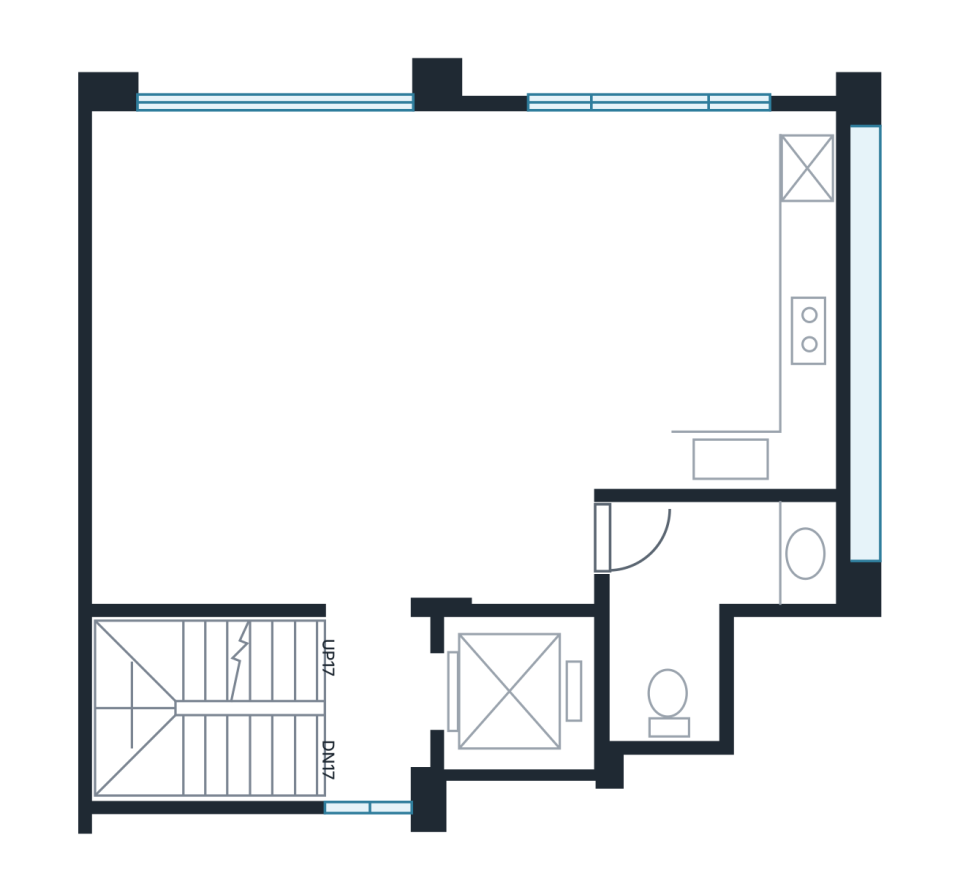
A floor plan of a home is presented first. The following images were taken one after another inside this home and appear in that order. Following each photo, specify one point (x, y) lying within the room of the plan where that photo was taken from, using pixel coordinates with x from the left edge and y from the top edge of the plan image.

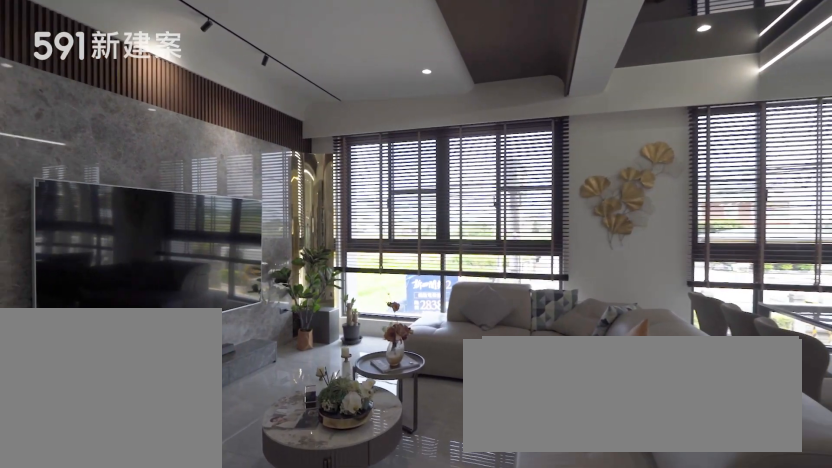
(341, 359)
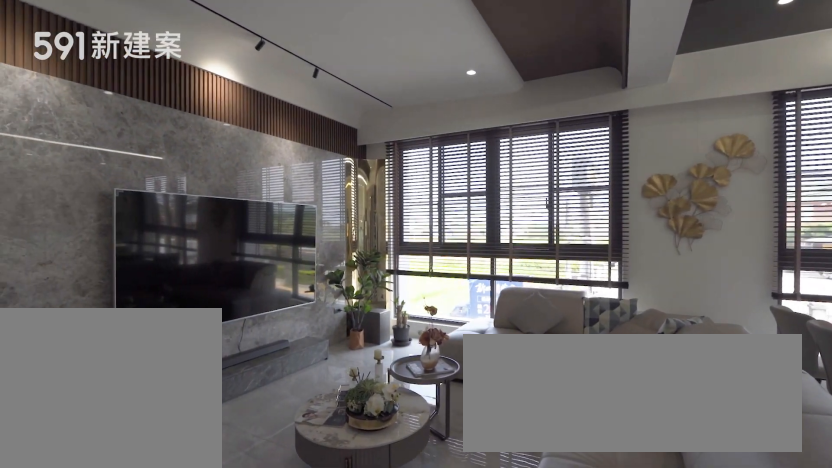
(341, 359)
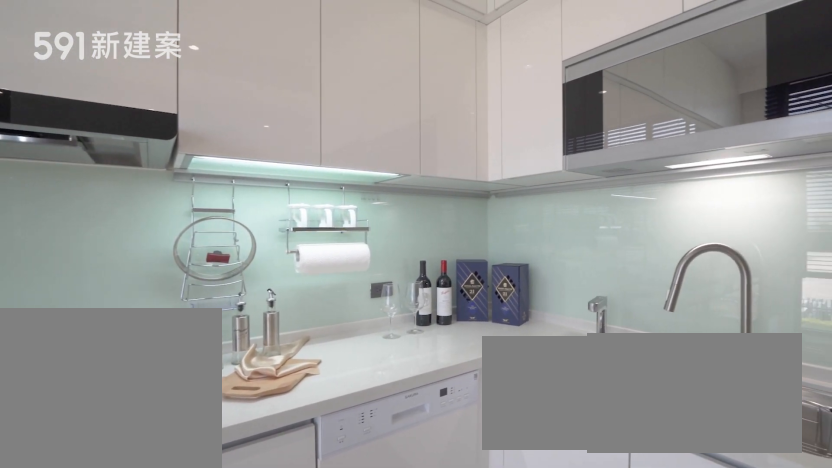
(713, 299)
